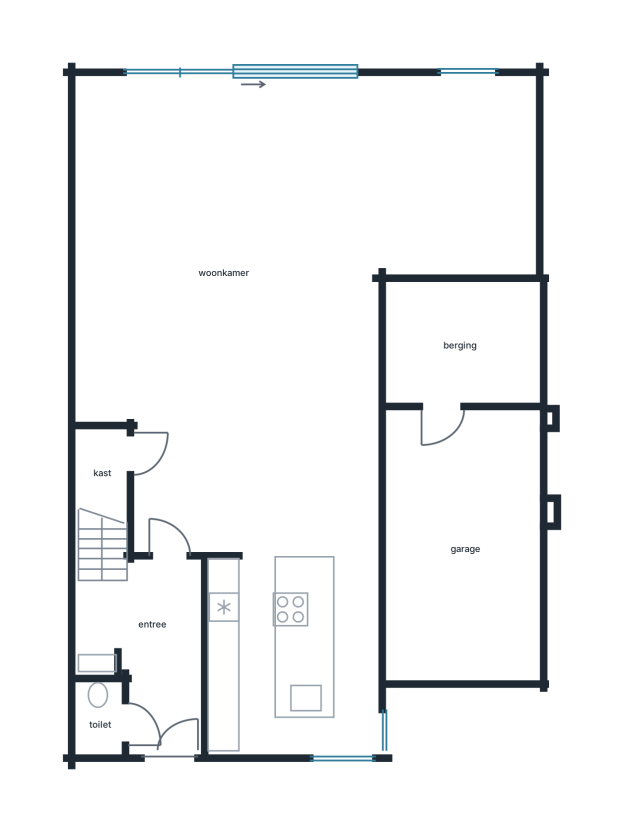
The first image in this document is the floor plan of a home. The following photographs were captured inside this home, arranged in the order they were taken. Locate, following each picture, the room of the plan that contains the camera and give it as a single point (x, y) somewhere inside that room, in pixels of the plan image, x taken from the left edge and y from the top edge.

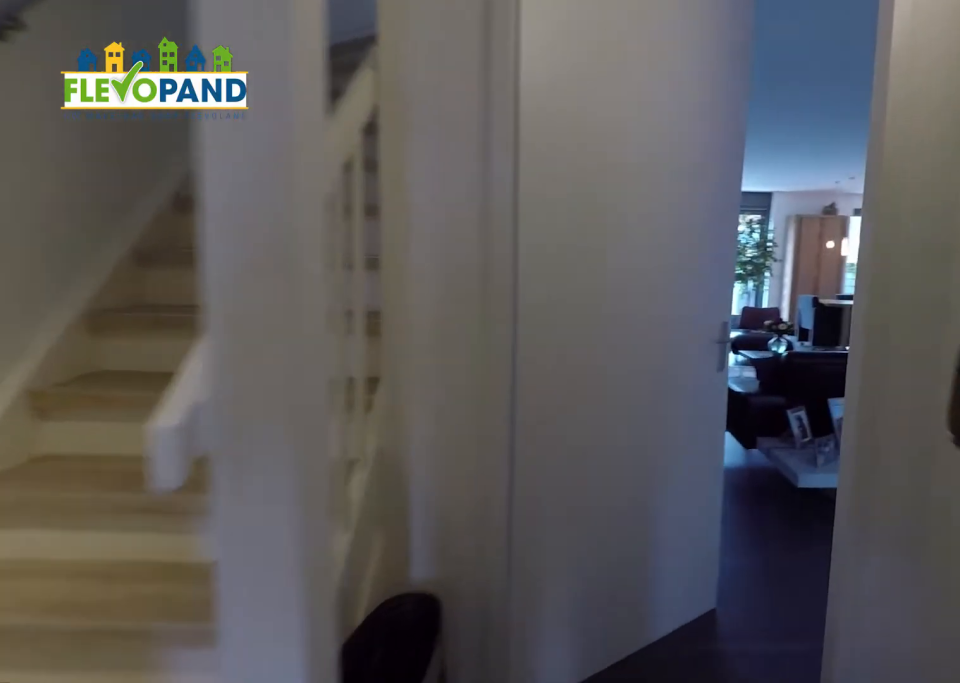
(153, 646)
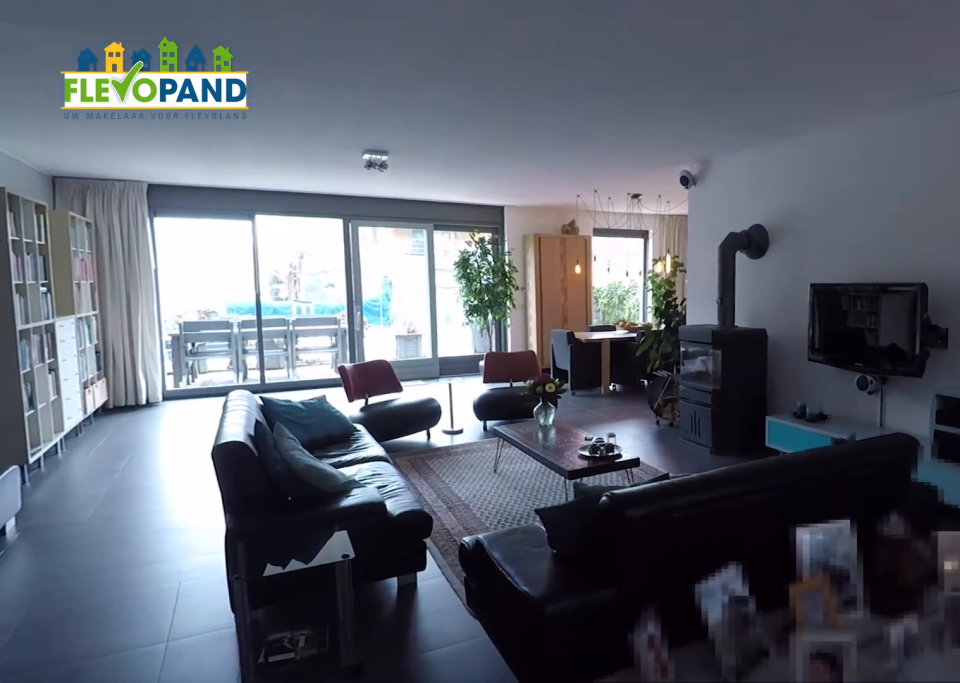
(275, 252)
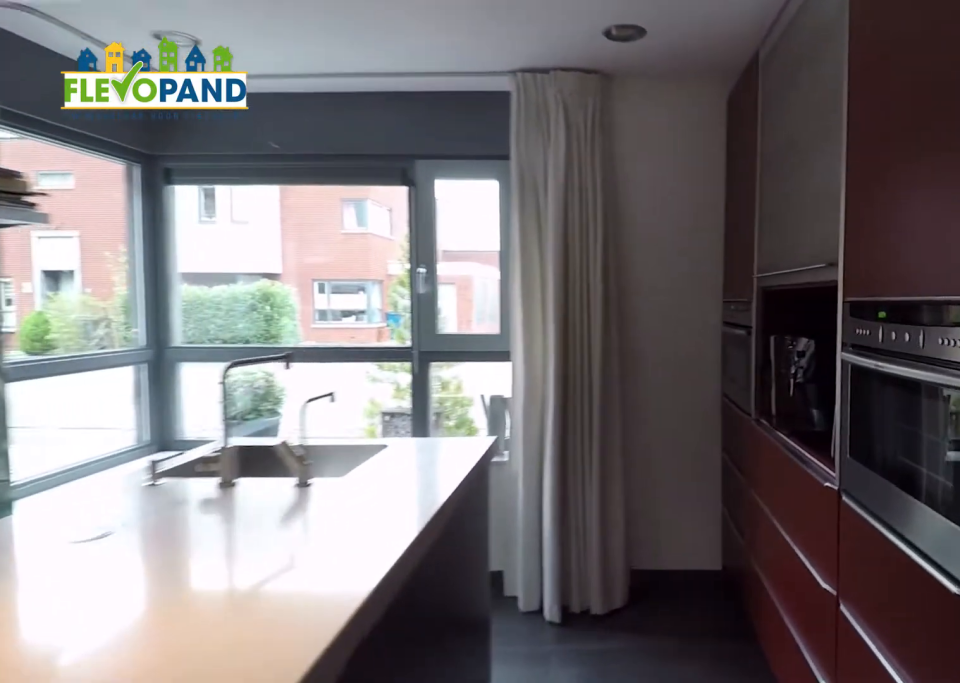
(292, 653)
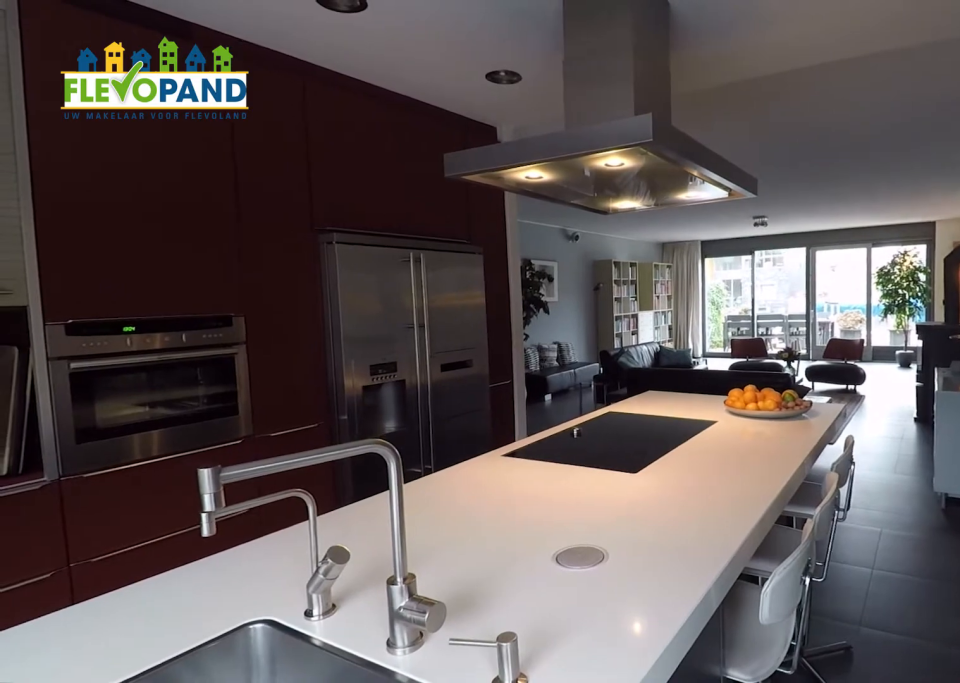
(292, 653)
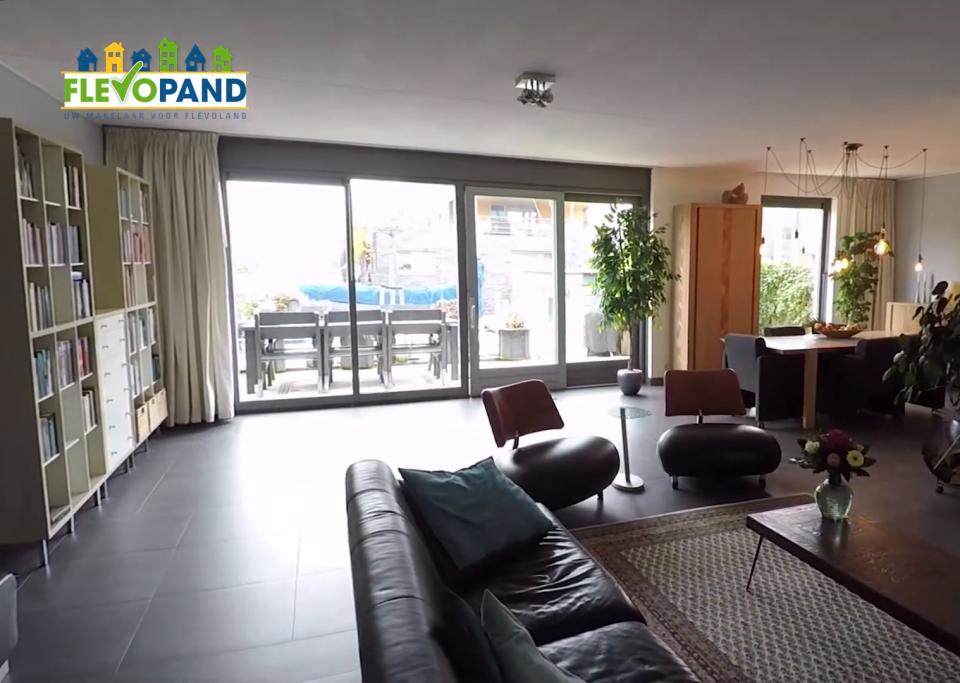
(275, 252)
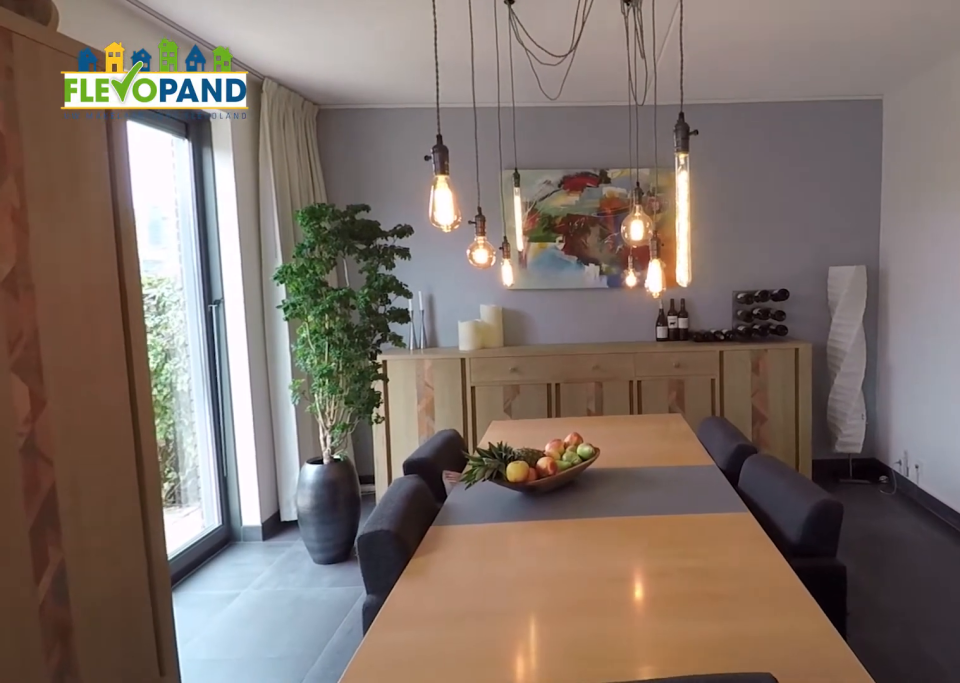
(275, 252)
